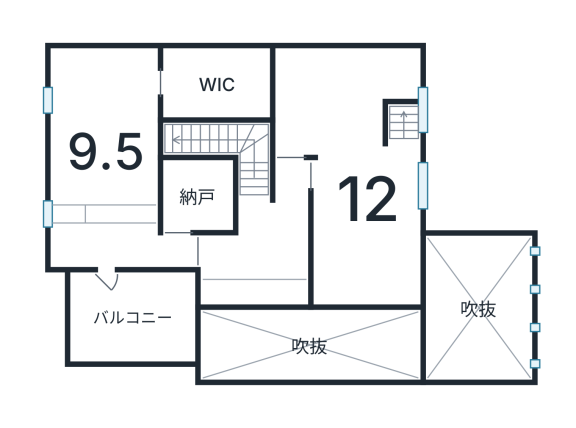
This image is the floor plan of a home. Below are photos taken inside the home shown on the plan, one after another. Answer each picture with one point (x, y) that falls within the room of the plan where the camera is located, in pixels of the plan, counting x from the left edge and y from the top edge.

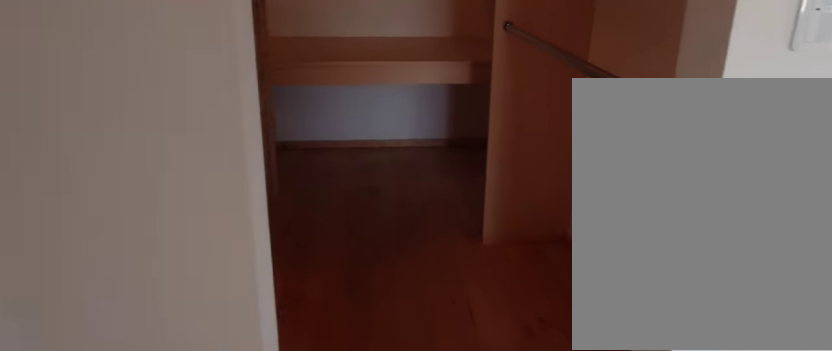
(215, 85)
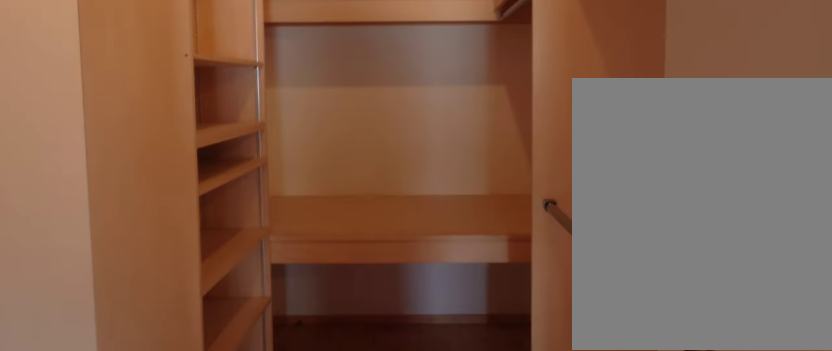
(215, 85)
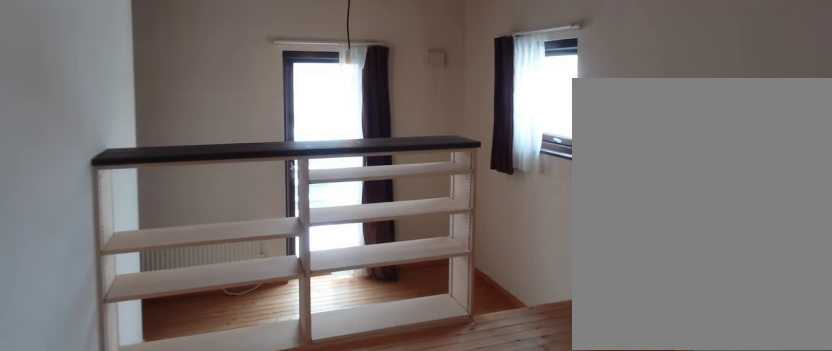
(93, 146)
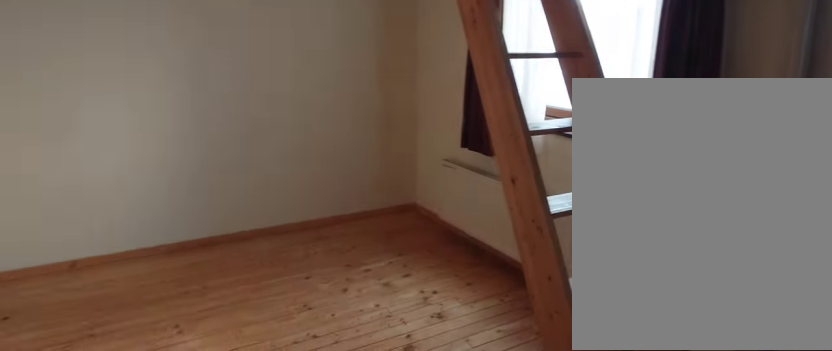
(362, 183)
